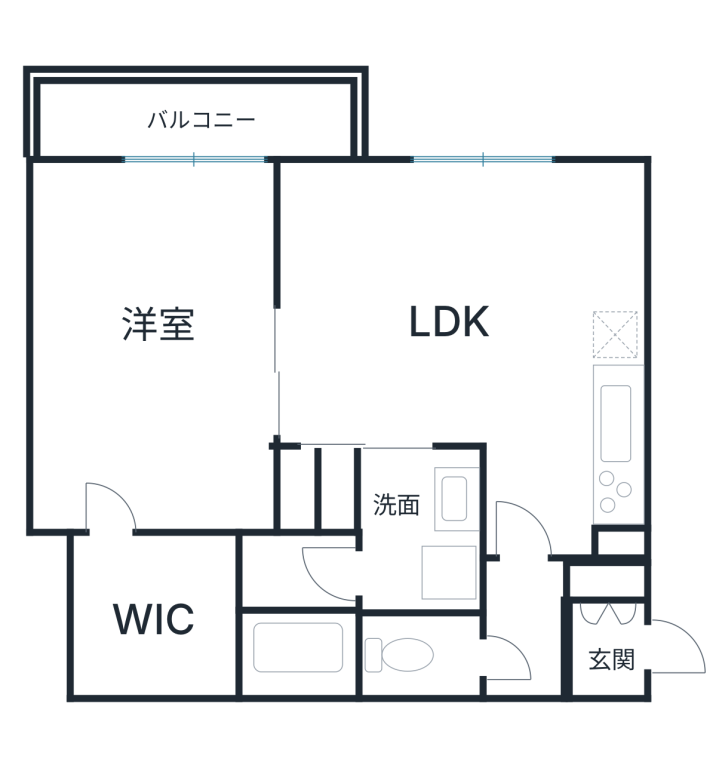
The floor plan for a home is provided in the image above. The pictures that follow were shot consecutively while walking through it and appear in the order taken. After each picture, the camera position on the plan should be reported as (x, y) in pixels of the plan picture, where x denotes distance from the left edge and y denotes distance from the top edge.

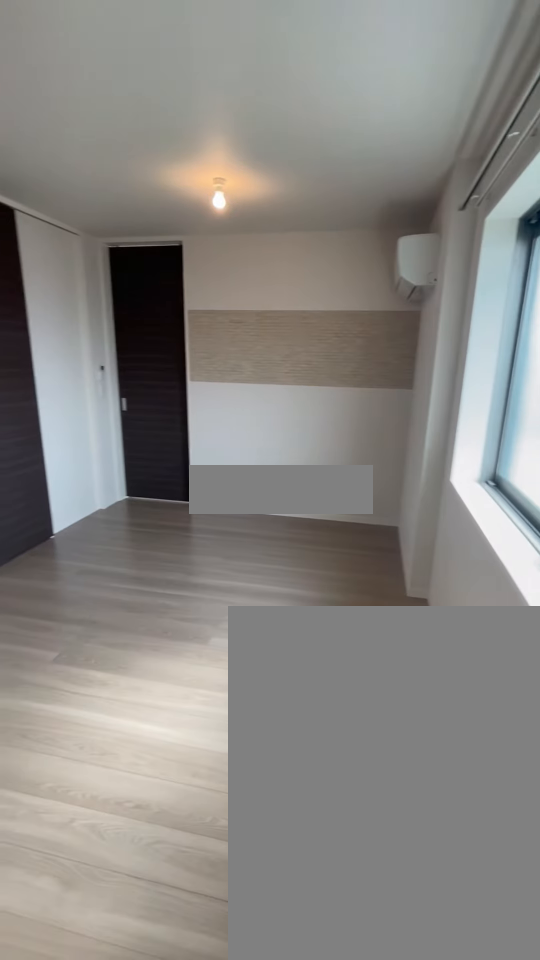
(585, 219)
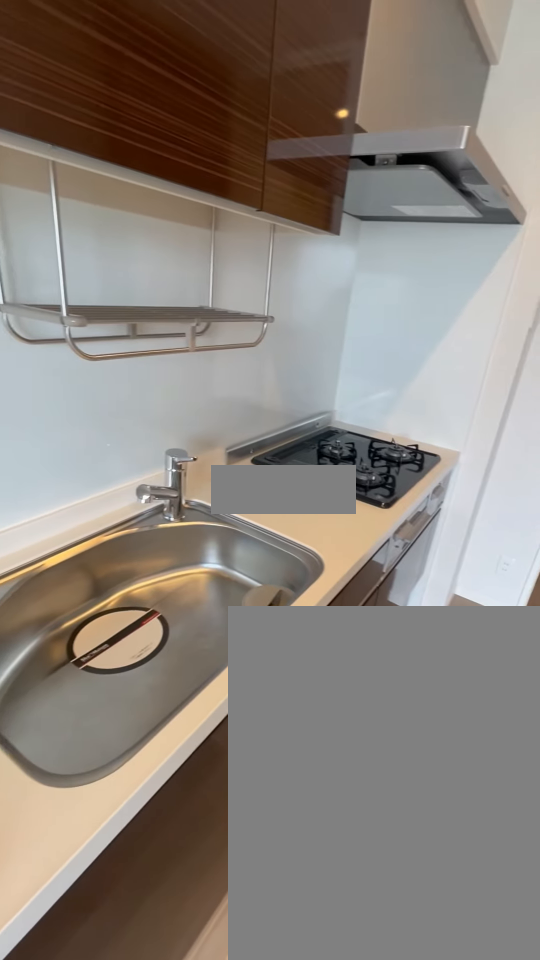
(538, 364)
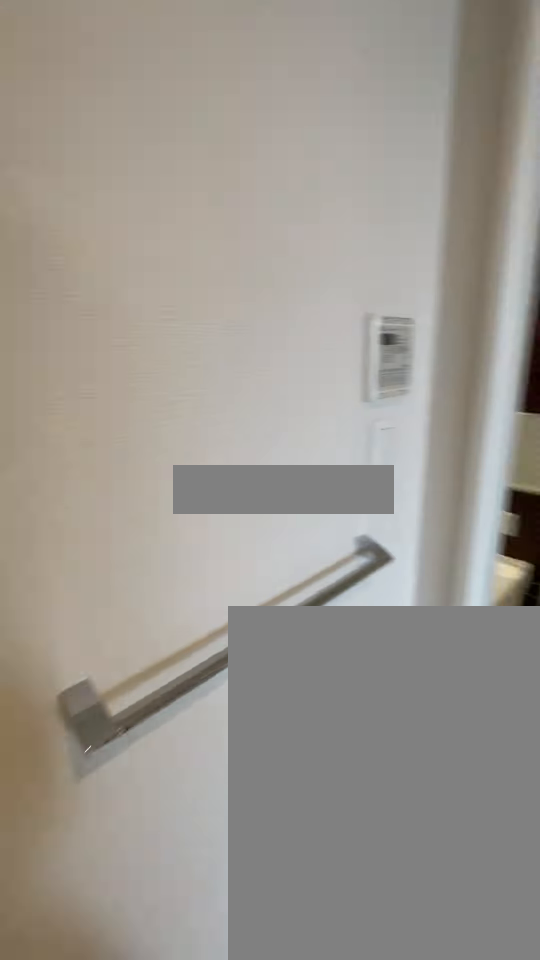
(411, 545)
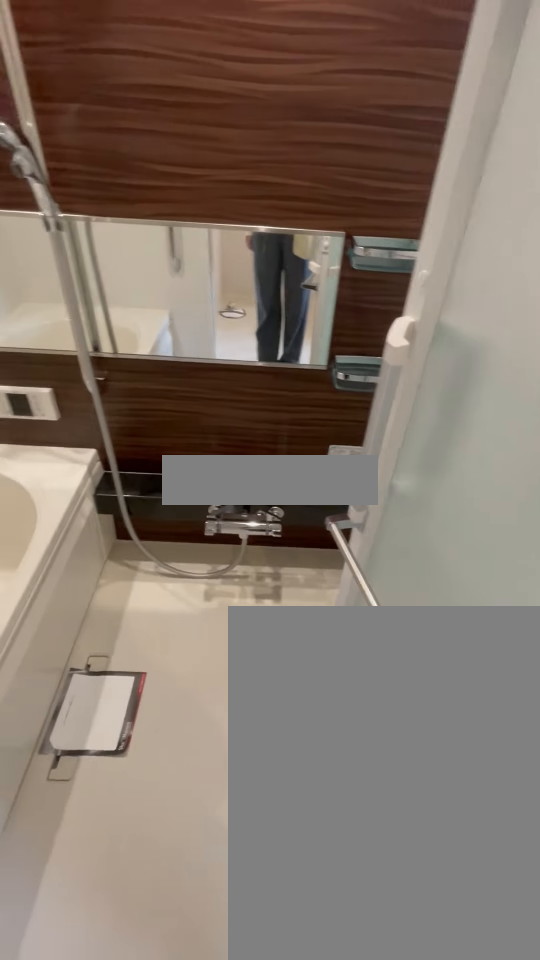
(335, 576)
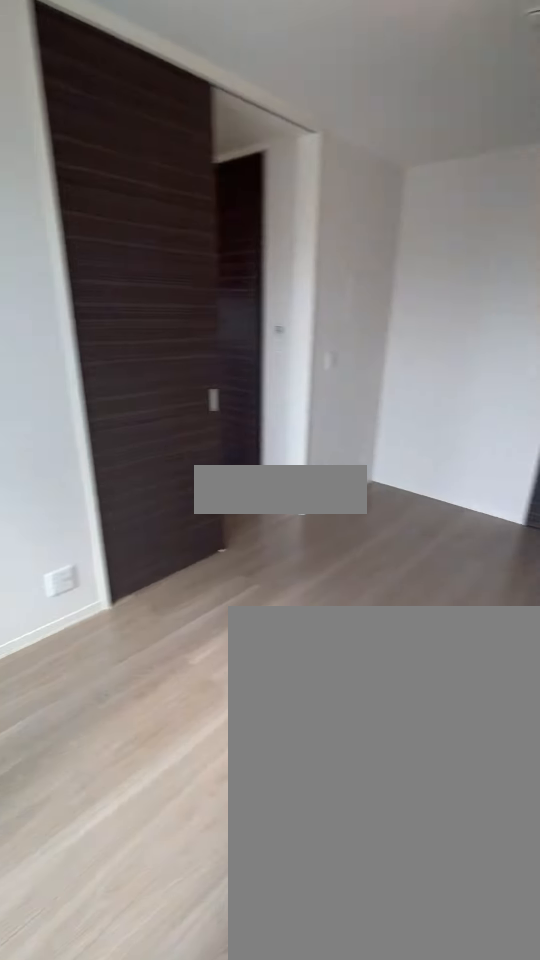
(98, 219)
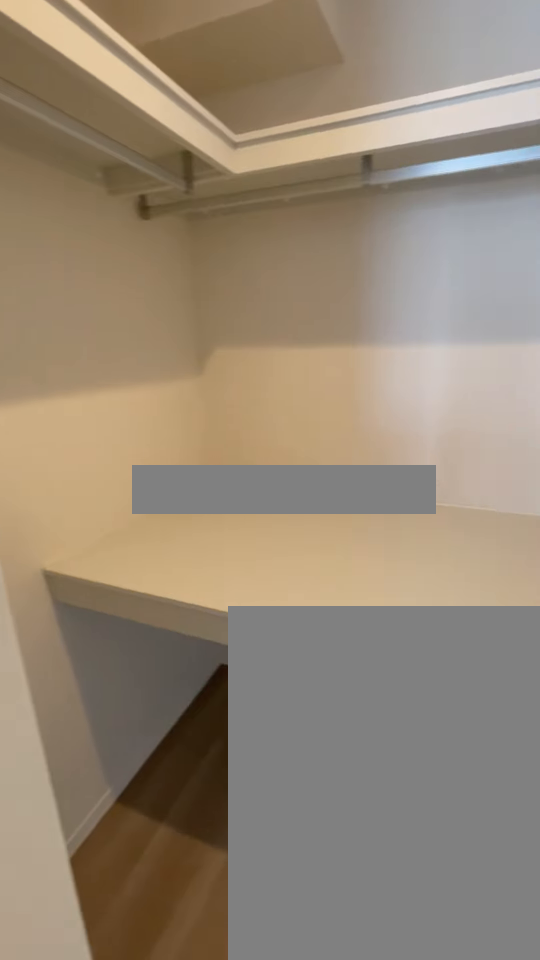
(111, 485)
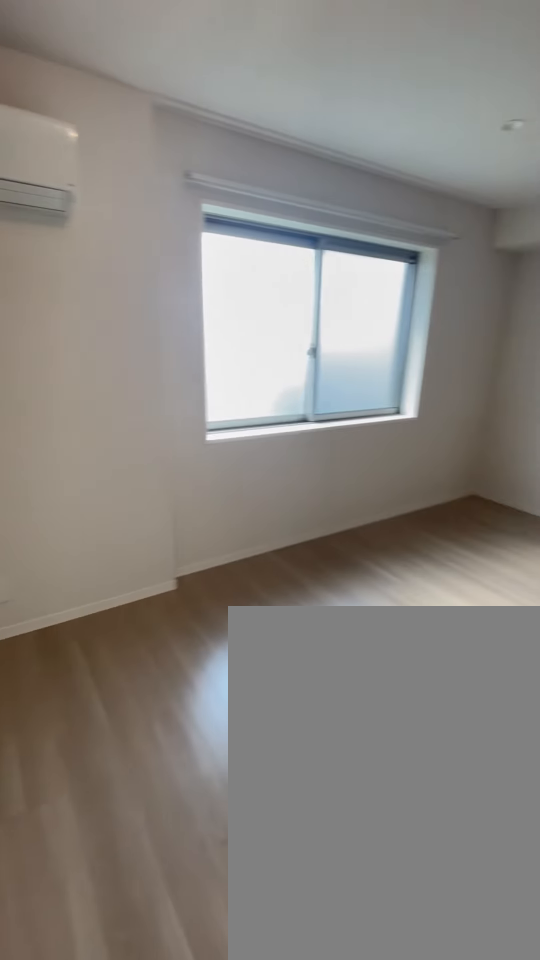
(339, 388)
